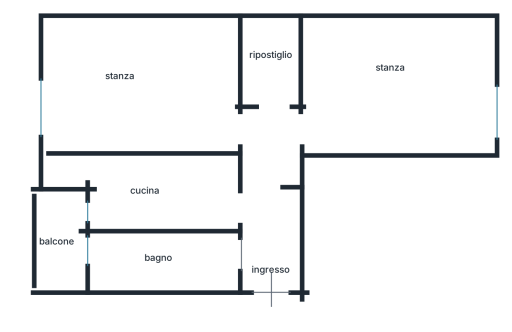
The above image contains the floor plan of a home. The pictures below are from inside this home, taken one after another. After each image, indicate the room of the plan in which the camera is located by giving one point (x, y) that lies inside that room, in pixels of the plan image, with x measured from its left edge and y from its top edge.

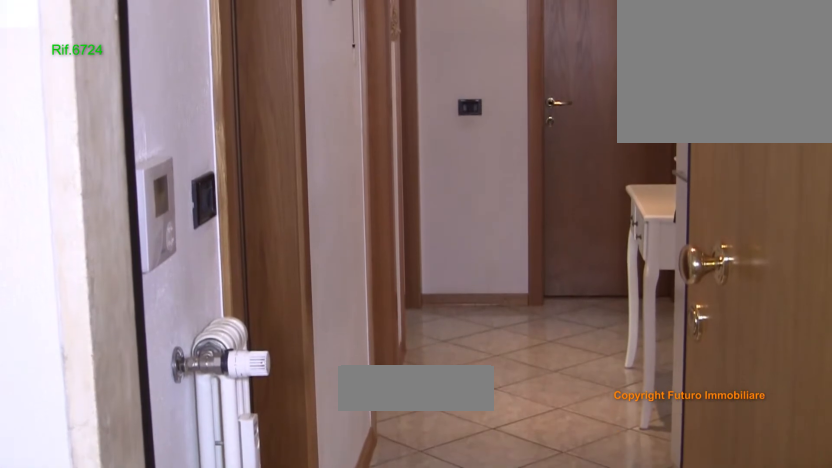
(270, 188)
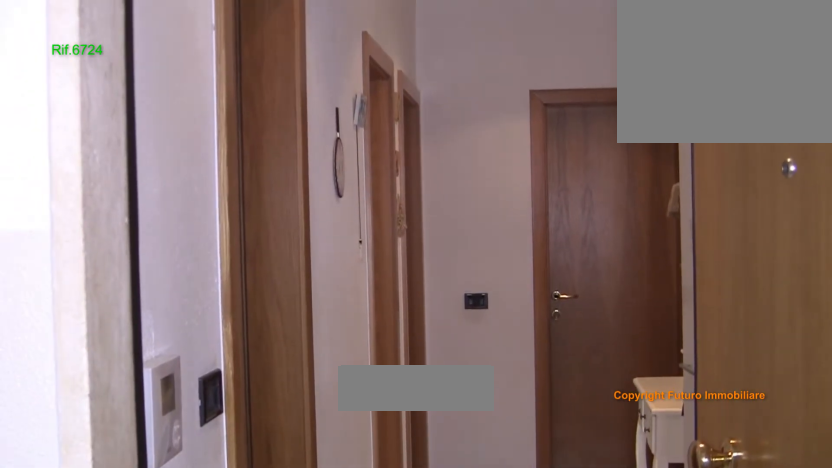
(270, 188)
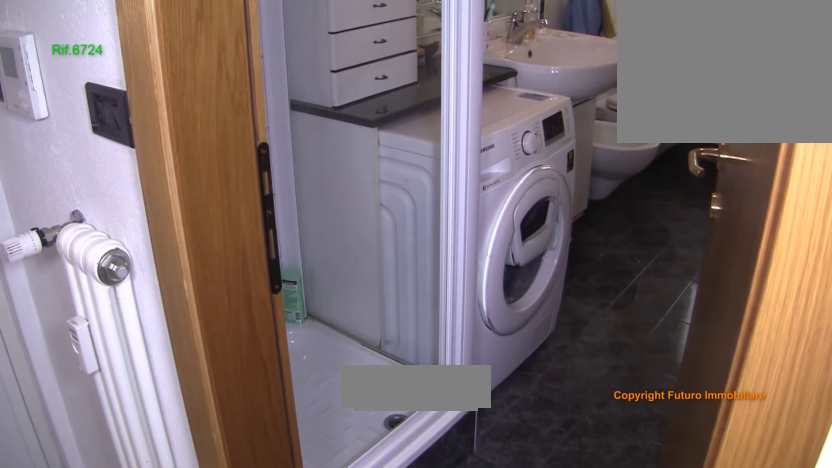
(171, 260)
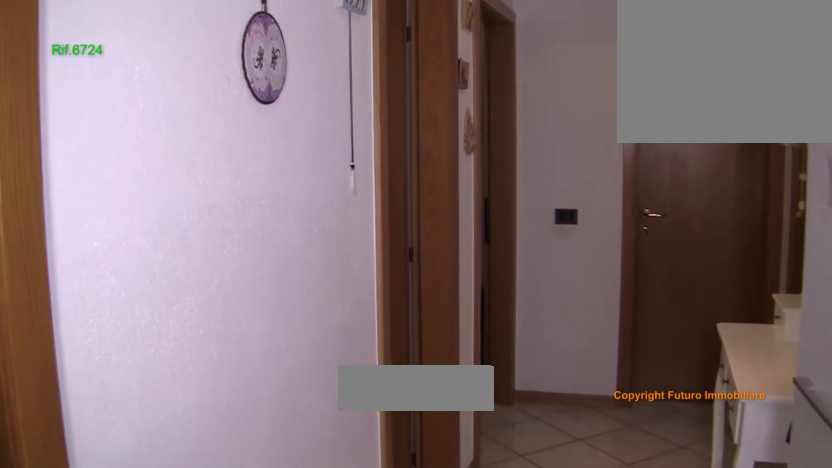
(270, 188)
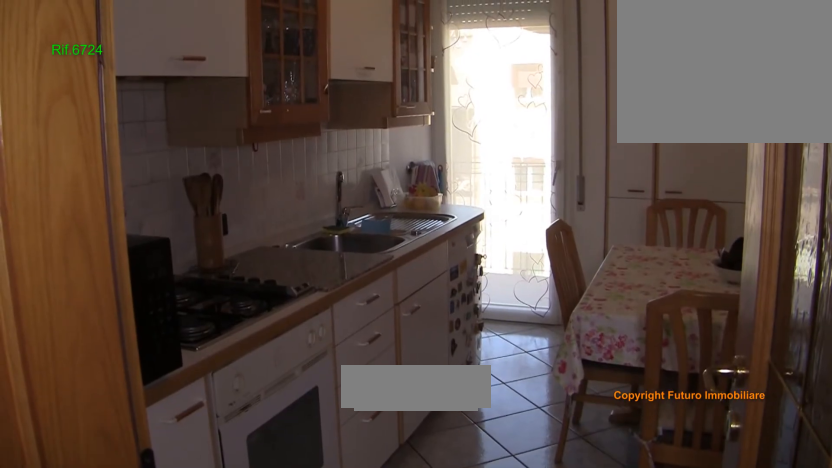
(166, 193)
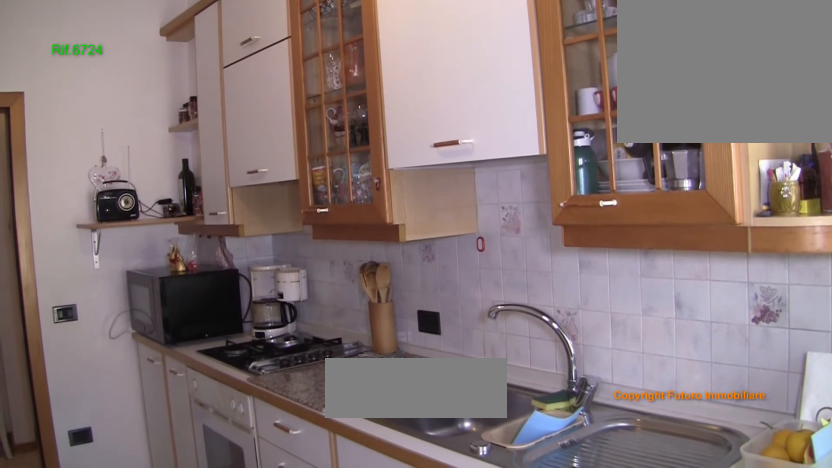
(166, 193)
